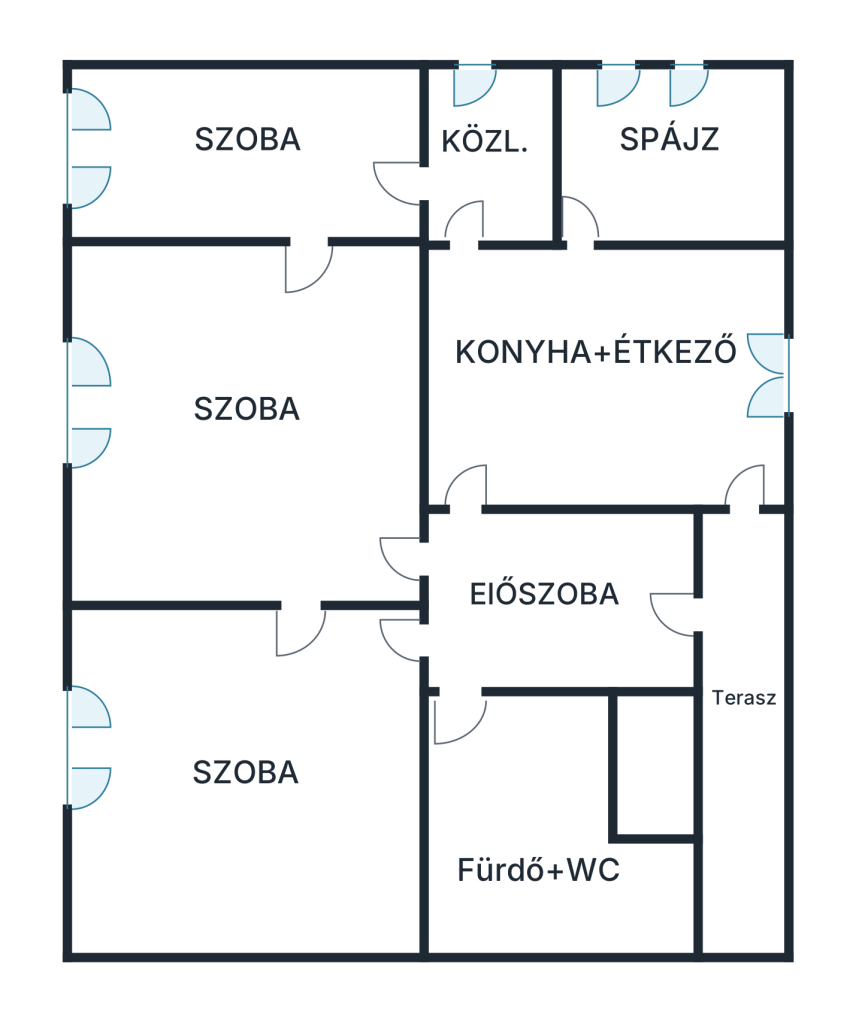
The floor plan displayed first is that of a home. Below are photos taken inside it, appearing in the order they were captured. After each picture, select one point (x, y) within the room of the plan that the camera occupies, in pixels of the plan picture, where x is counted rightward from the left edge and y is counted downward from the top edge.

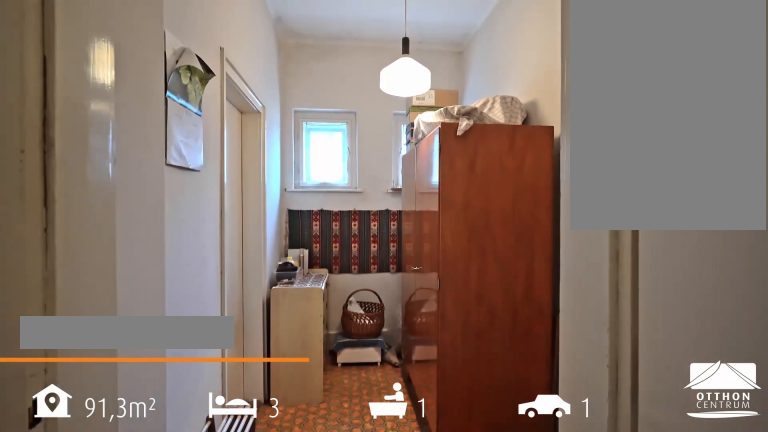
(496, 155)
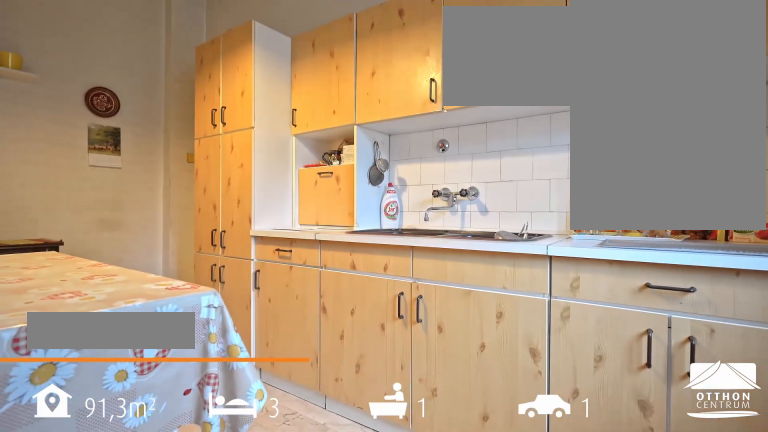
(610, 386)
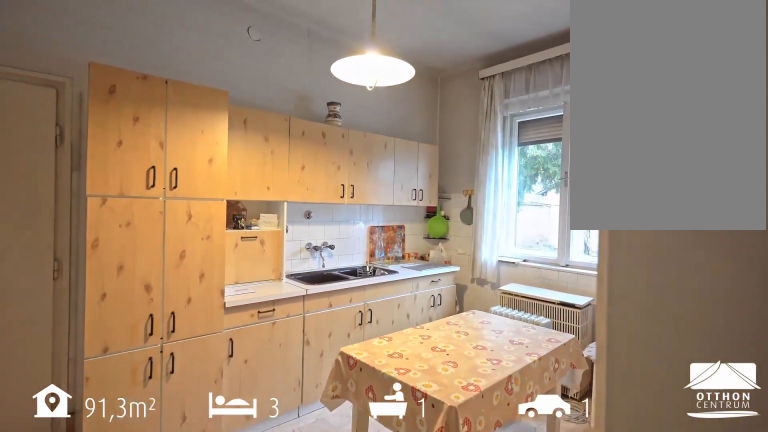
(610, 386)
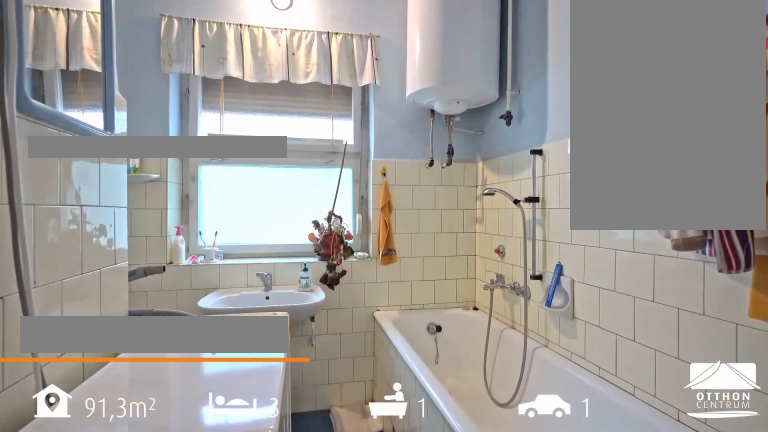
(521, 831)
